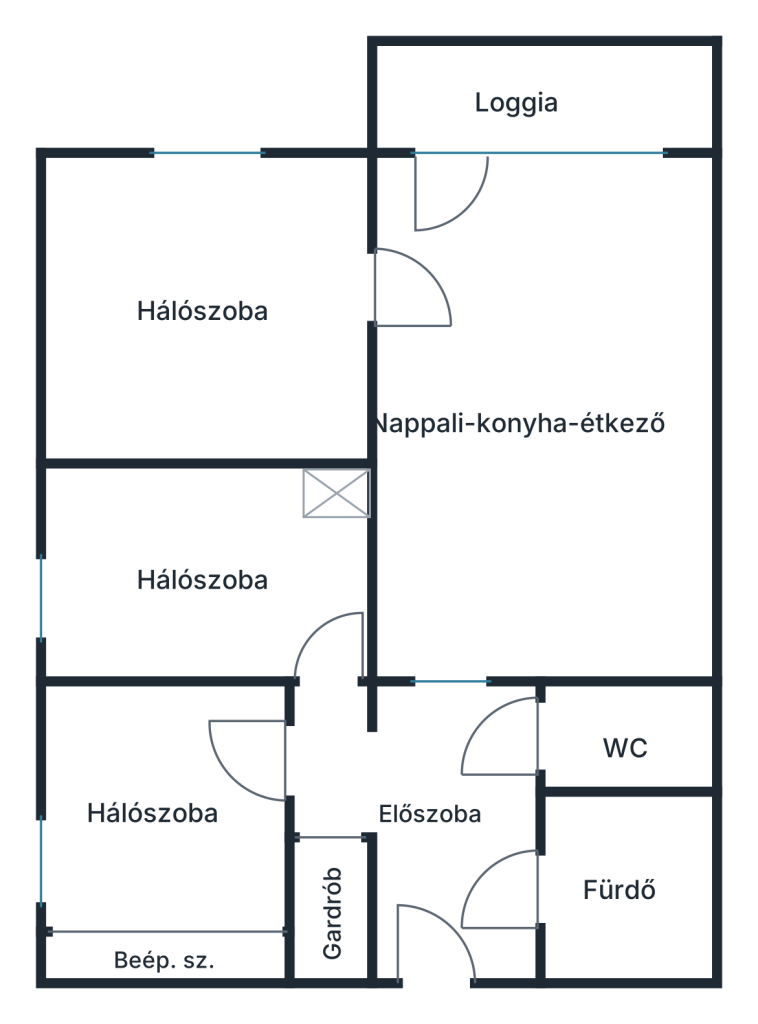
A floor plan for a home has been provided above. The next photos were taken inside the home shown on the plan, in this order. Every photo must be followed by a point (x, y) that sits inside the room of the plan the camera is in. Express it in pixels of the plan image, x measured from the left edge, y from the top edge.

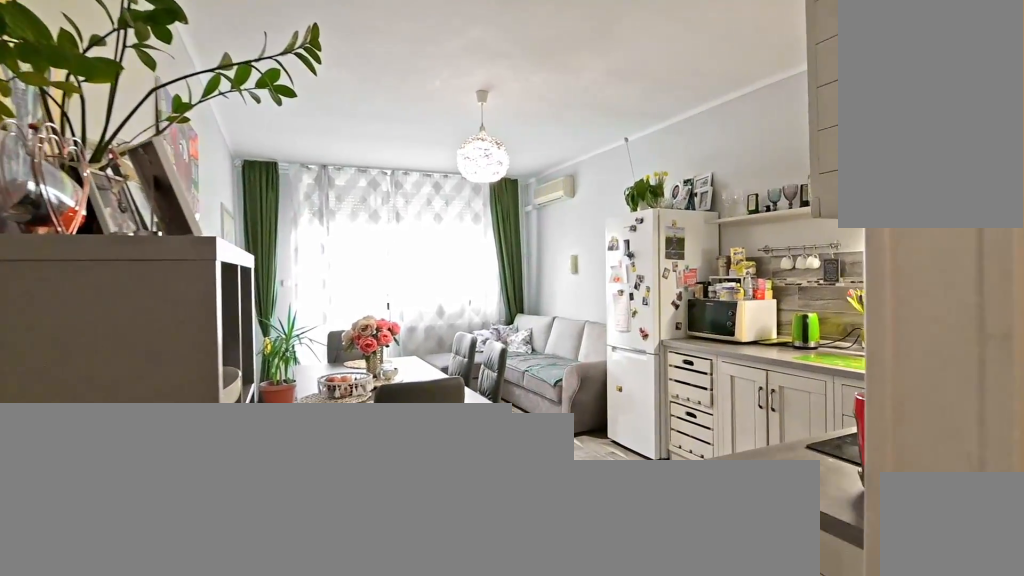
(549, 424)
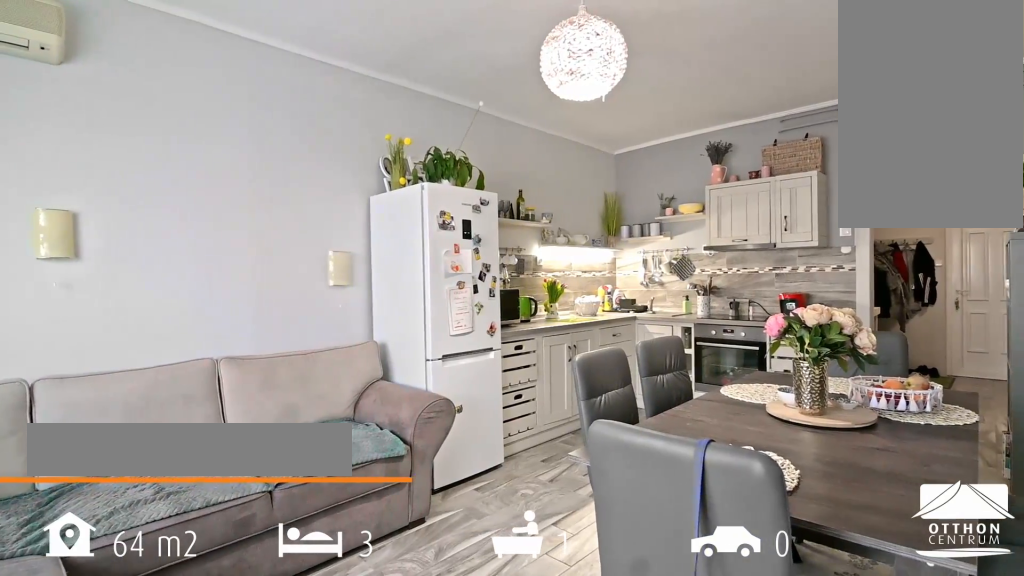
(549, 424)
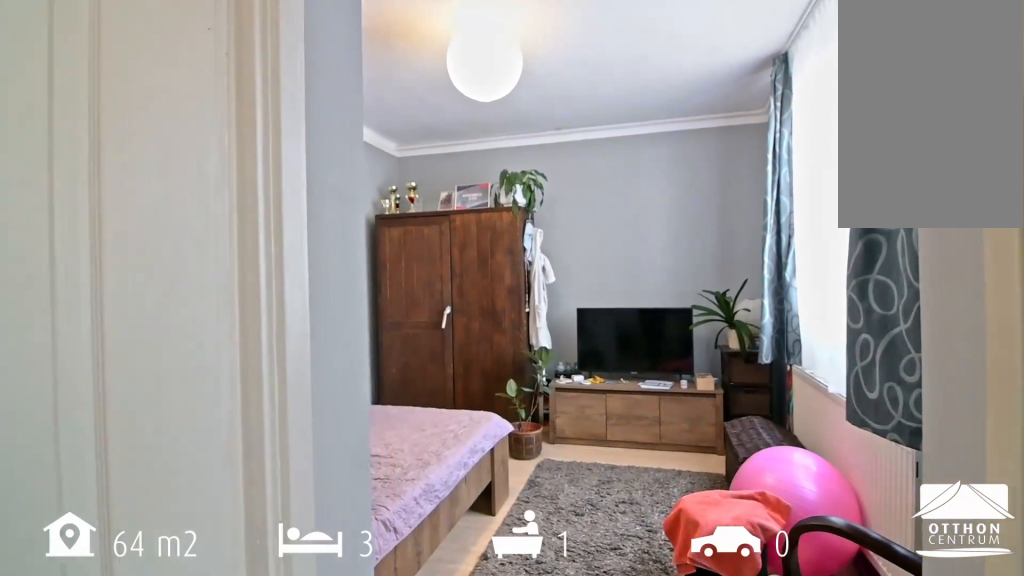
(209, 314)
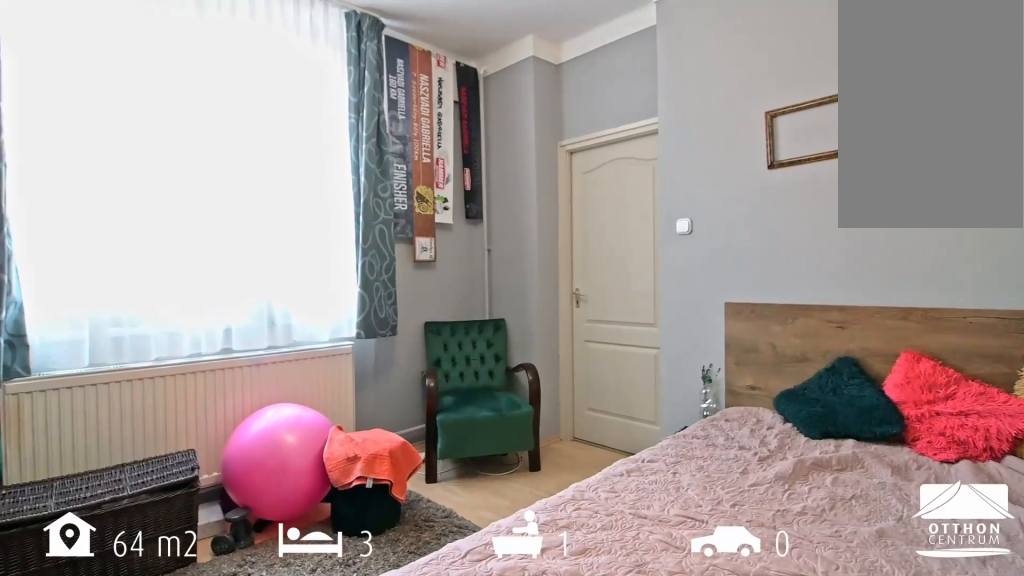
(209, 314)
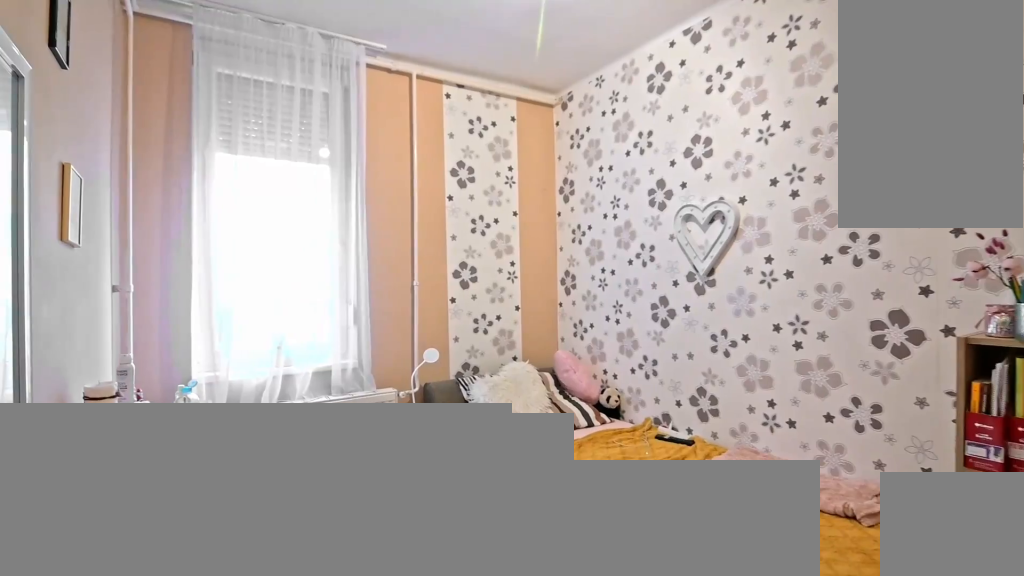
(216, 580)
